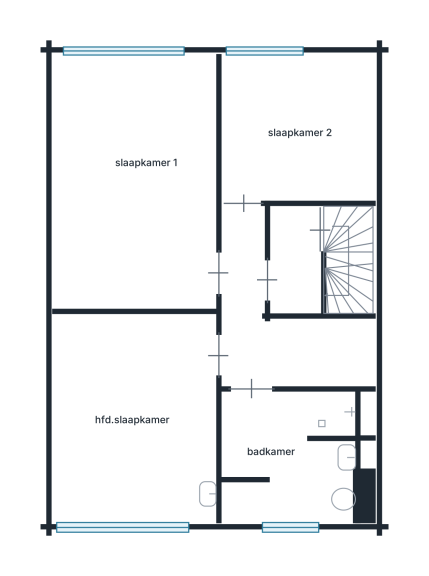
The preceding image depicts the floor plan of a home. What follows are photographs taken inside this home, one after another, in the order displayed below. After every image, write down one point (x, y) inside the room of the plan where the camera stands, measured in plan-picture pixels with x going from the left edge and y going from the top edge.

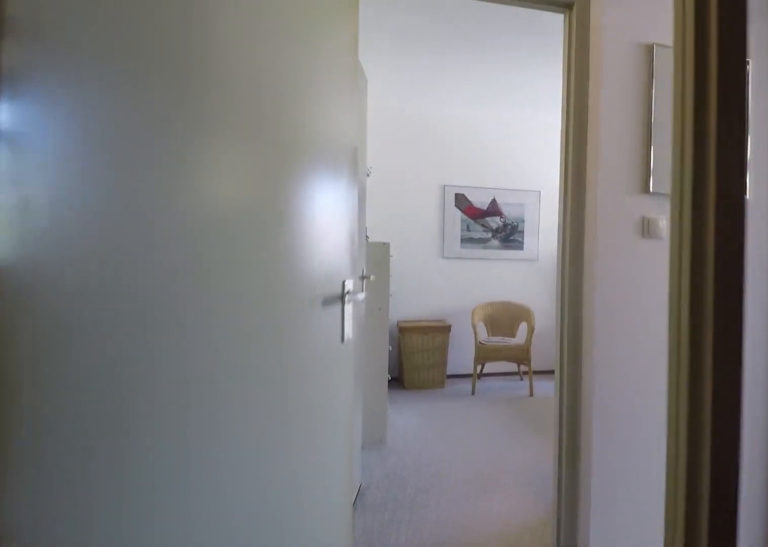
(280, 324)
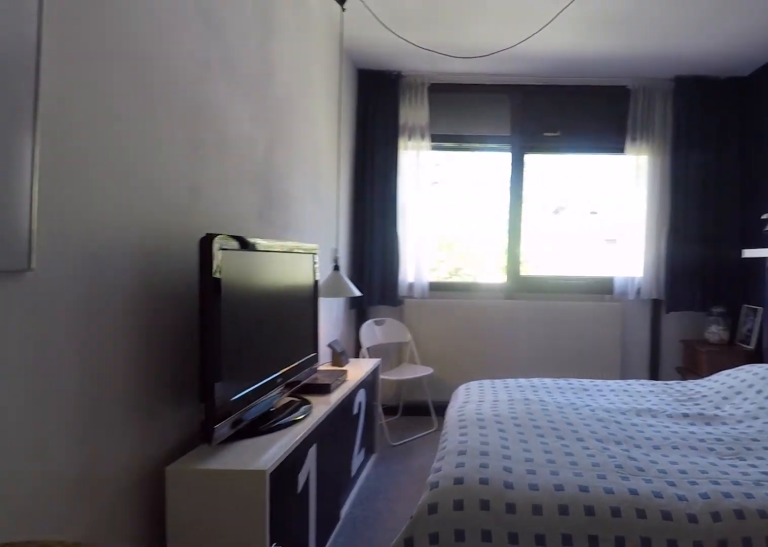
(135, 183)
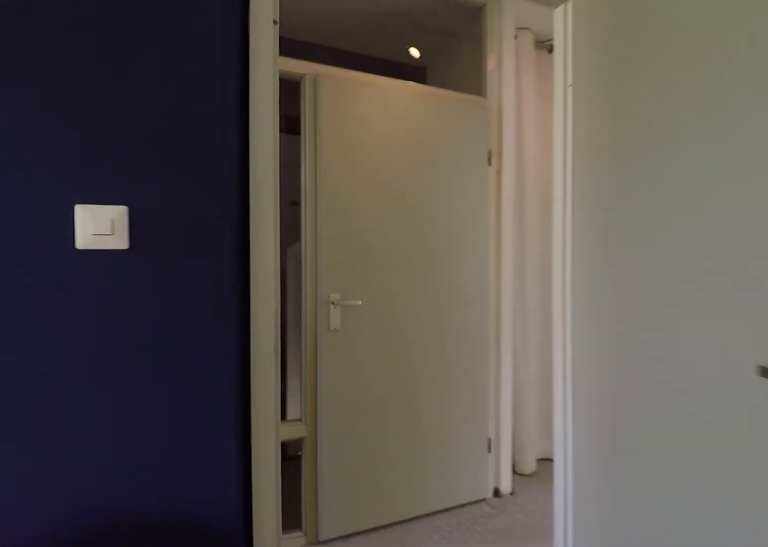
(135, 183)
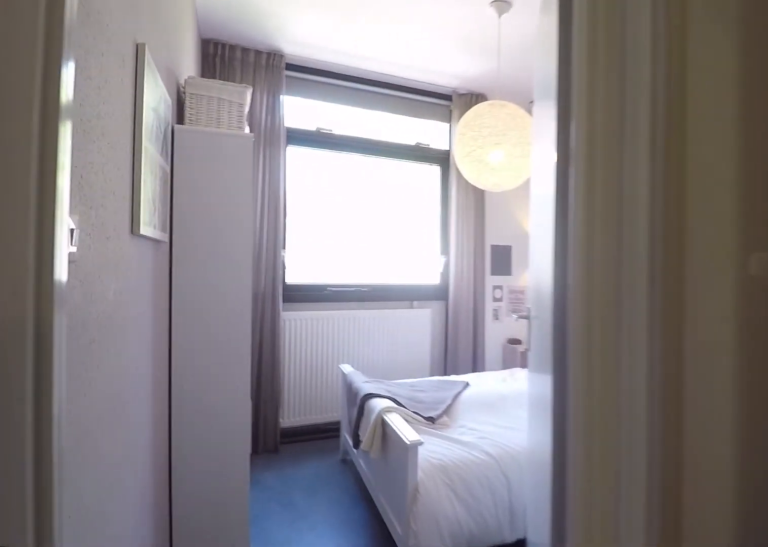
(280, 324)
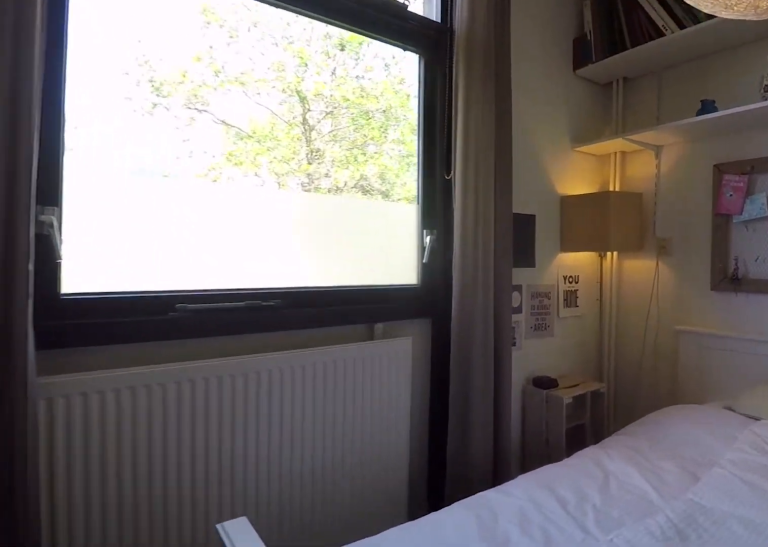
(297, 128)
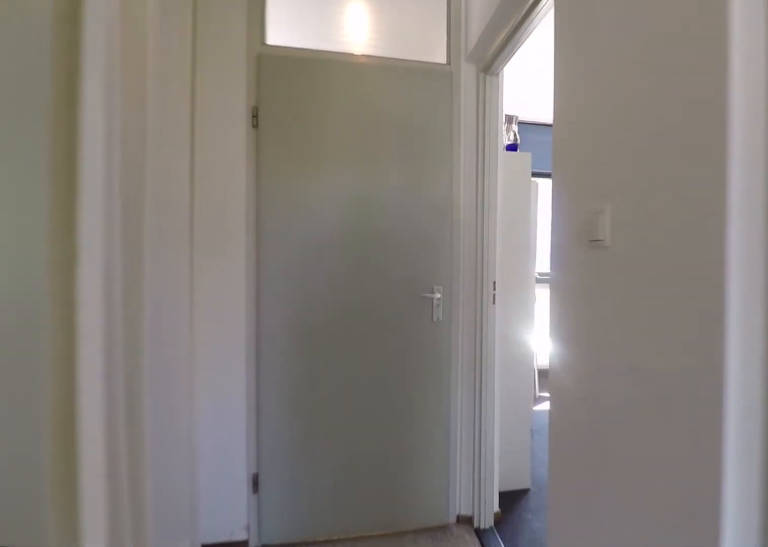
(280, 324)
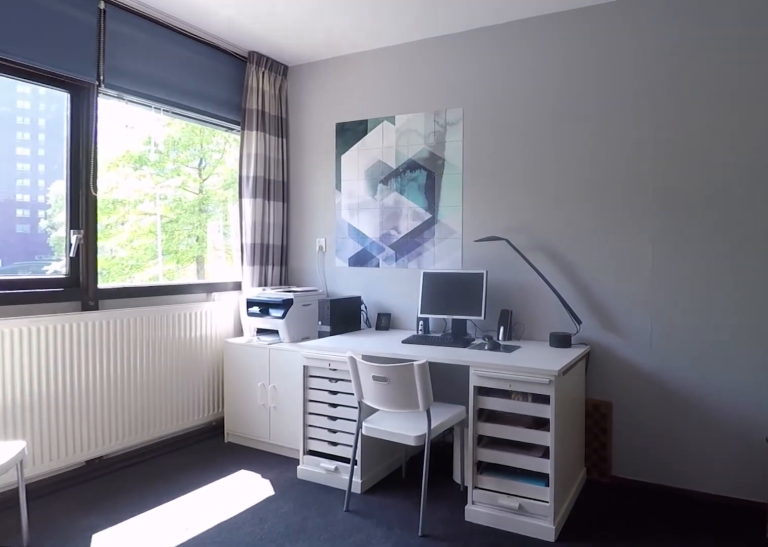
(136, 419)
